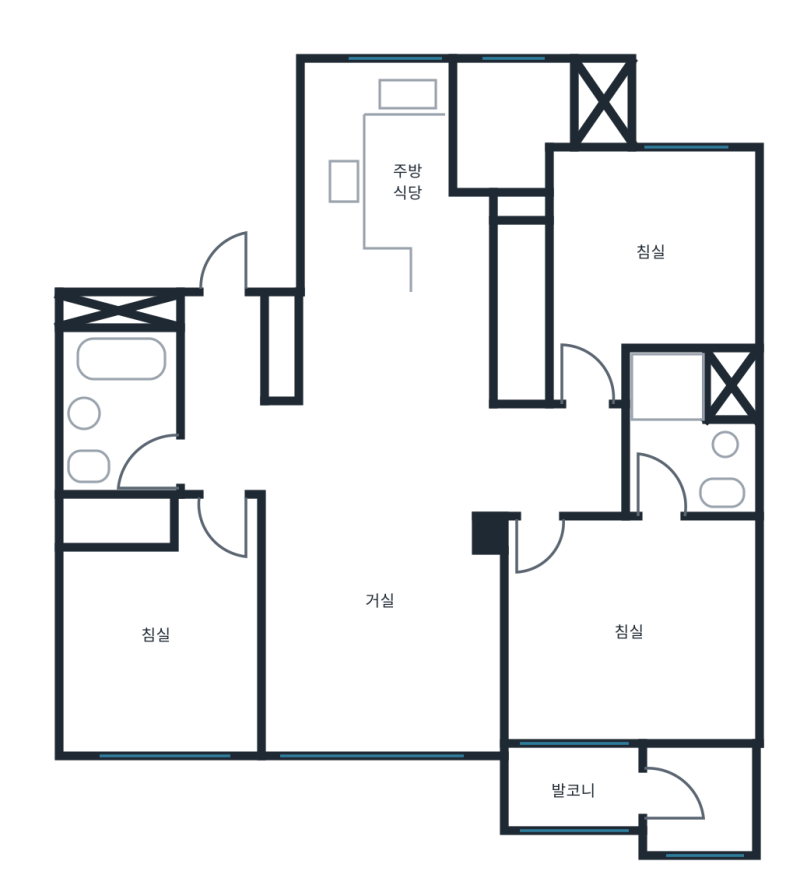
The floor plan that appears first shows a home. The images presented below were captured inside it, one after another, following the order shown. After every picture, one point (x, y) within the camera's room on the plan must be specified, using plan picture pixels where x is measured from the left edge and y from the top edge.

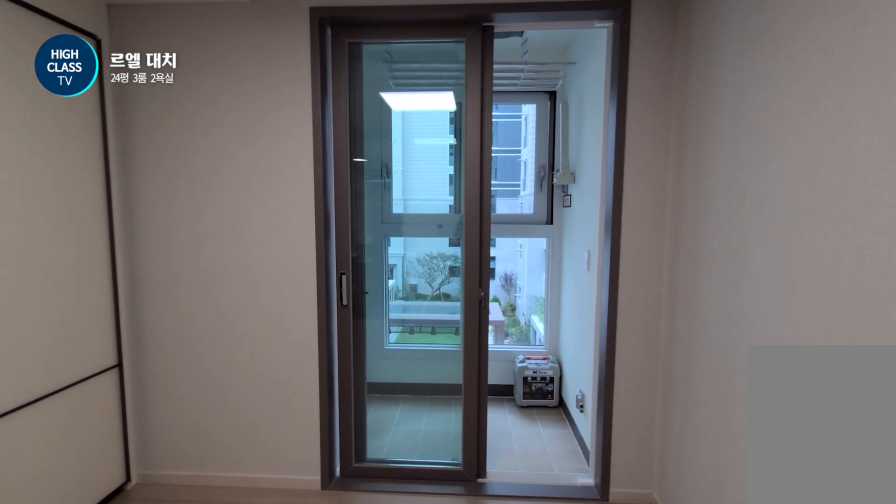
(619, 664)
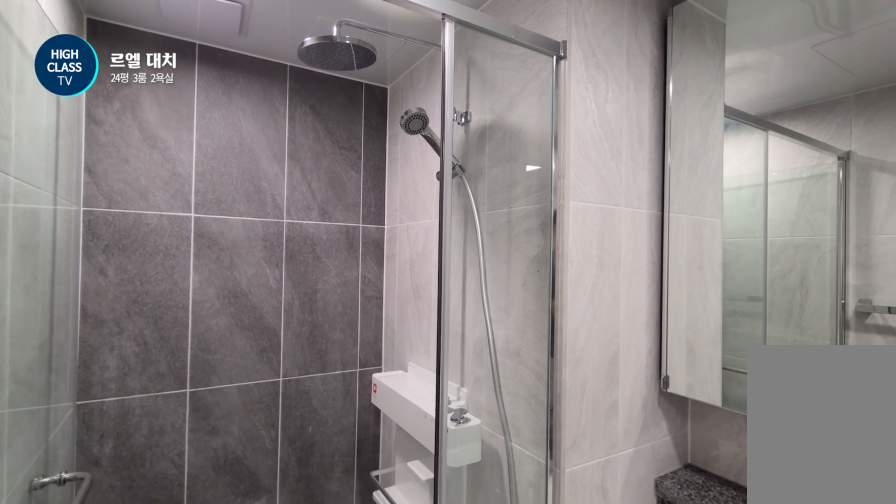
(690, 436)
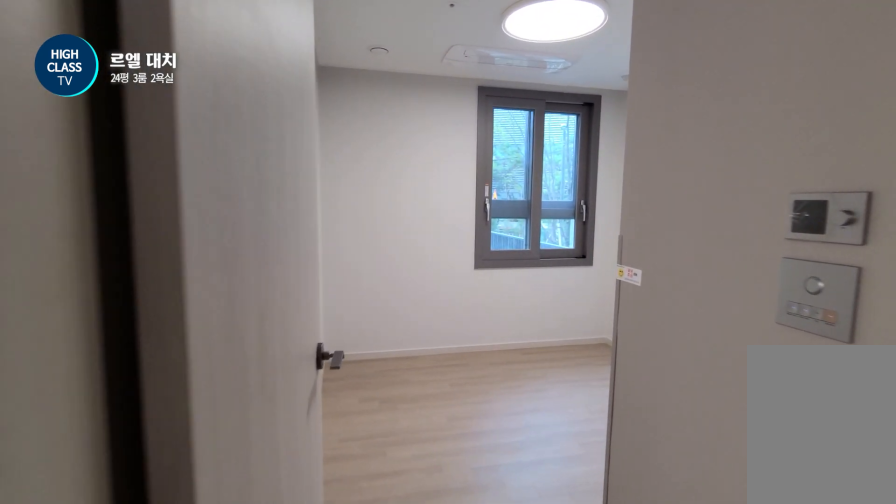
(563, 463)
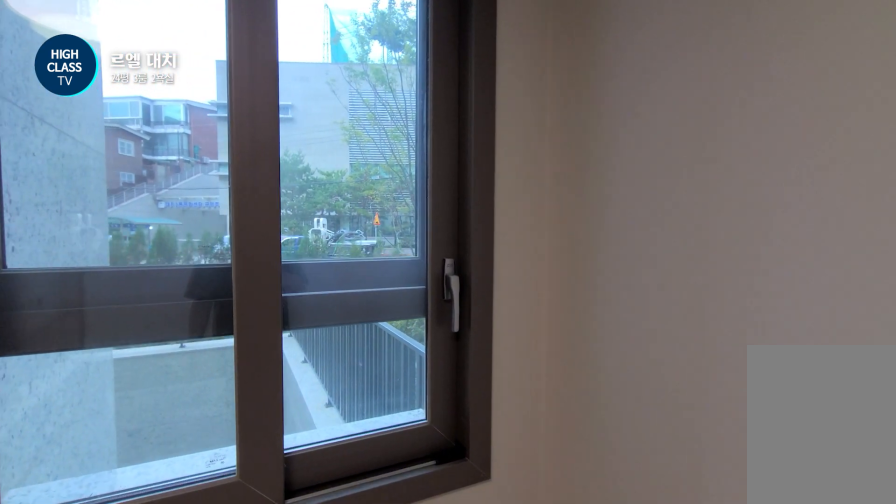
(644, 260)
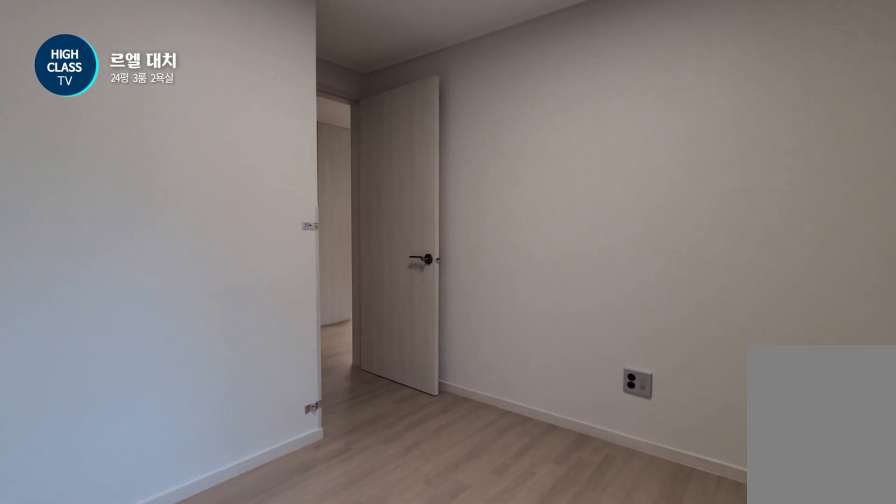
(644, 260)
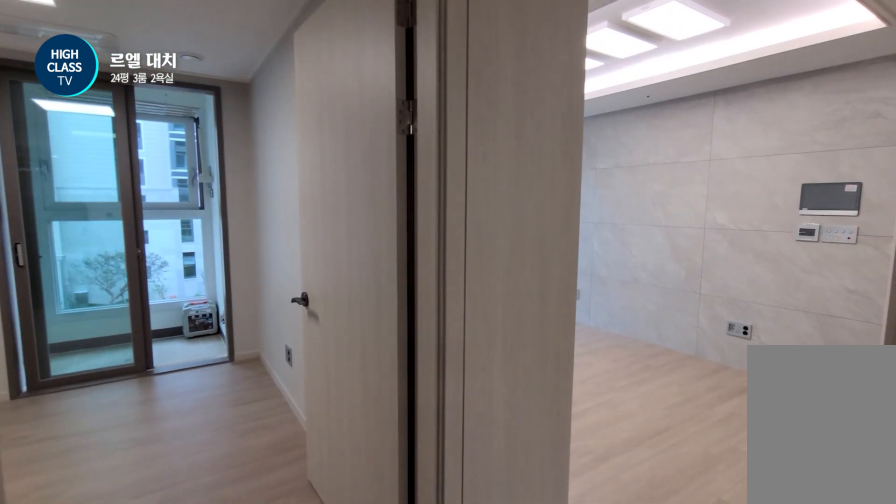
(564, 461)
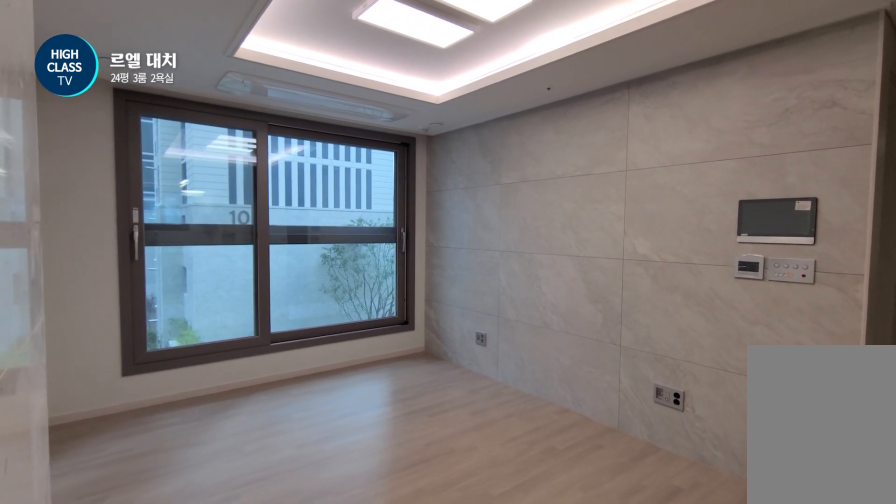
(381, 578)
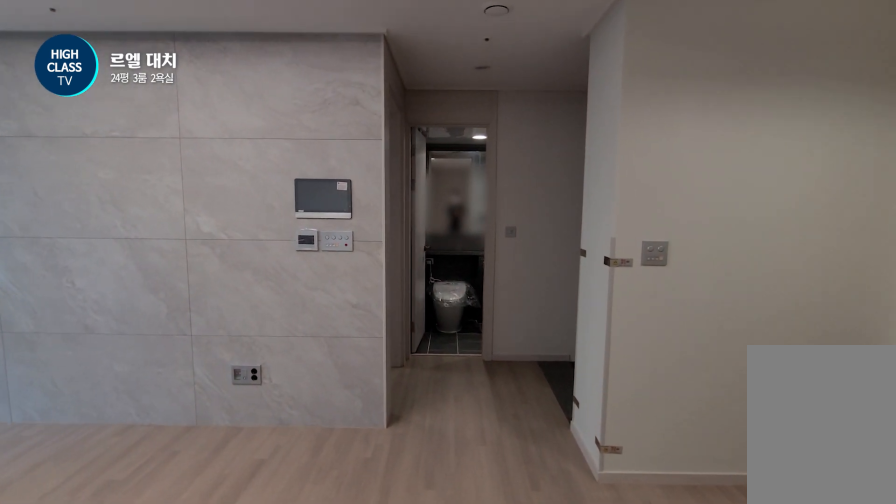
(381, 578)
